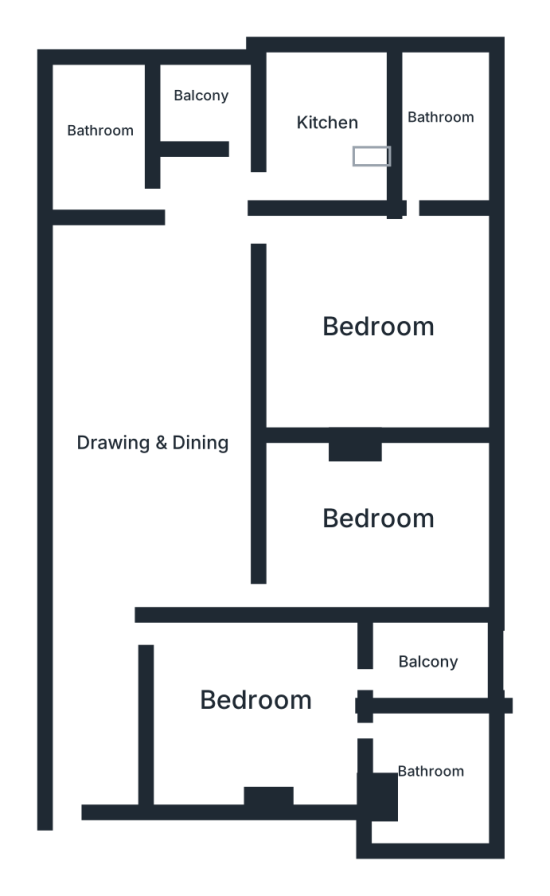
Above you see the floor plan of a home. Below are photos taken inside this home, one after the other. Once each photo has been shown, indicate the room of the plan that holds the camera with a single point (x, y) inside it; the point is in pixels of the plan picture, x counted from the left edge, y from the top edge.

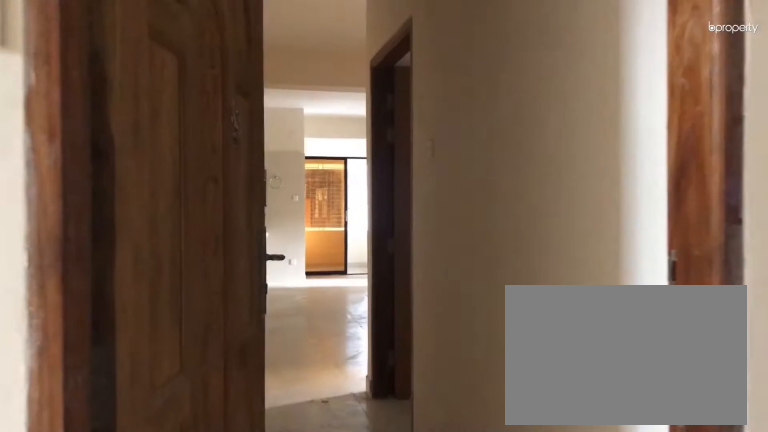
(76, 679)
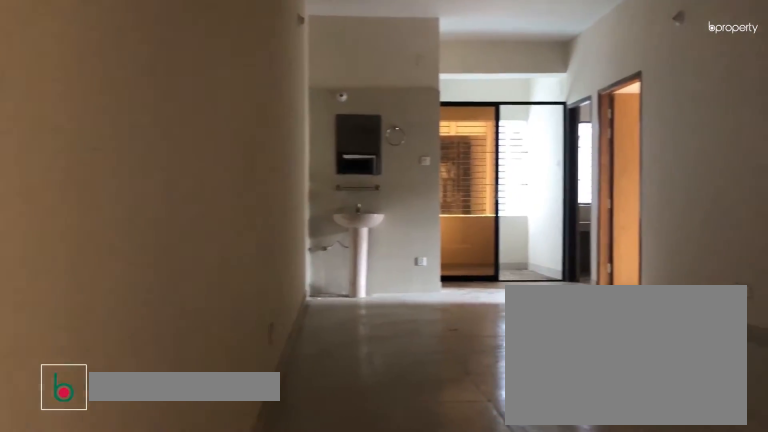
(152, 465)
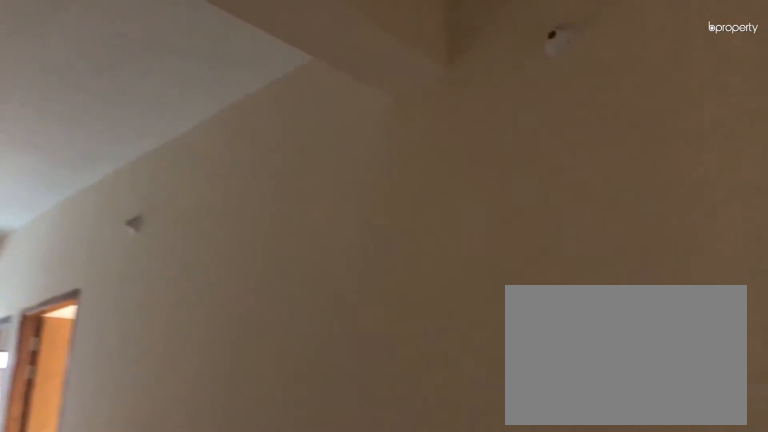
(153, 438)
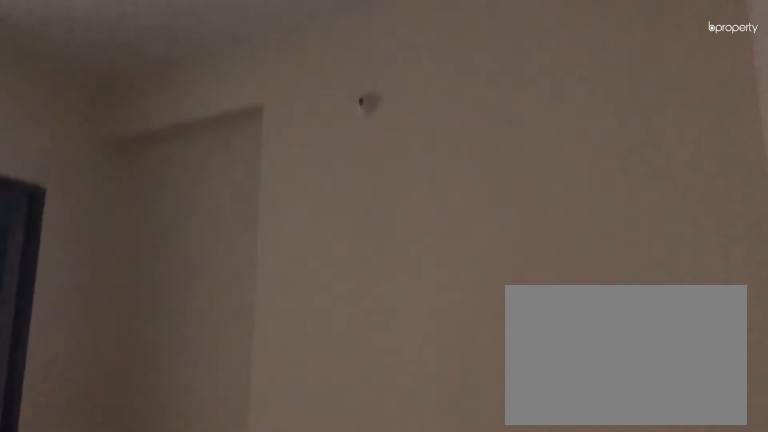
(255, 703)
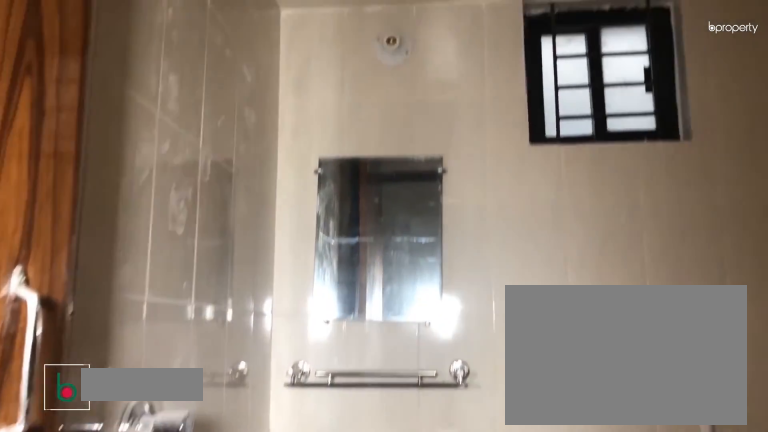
(433, 775)
